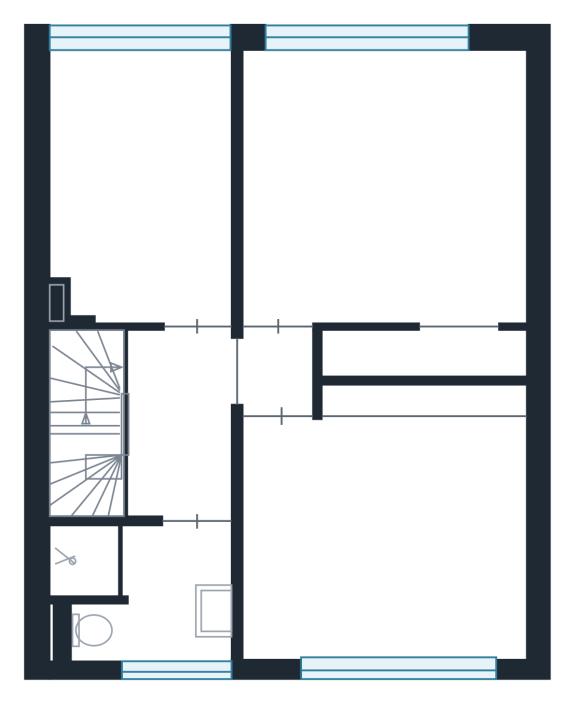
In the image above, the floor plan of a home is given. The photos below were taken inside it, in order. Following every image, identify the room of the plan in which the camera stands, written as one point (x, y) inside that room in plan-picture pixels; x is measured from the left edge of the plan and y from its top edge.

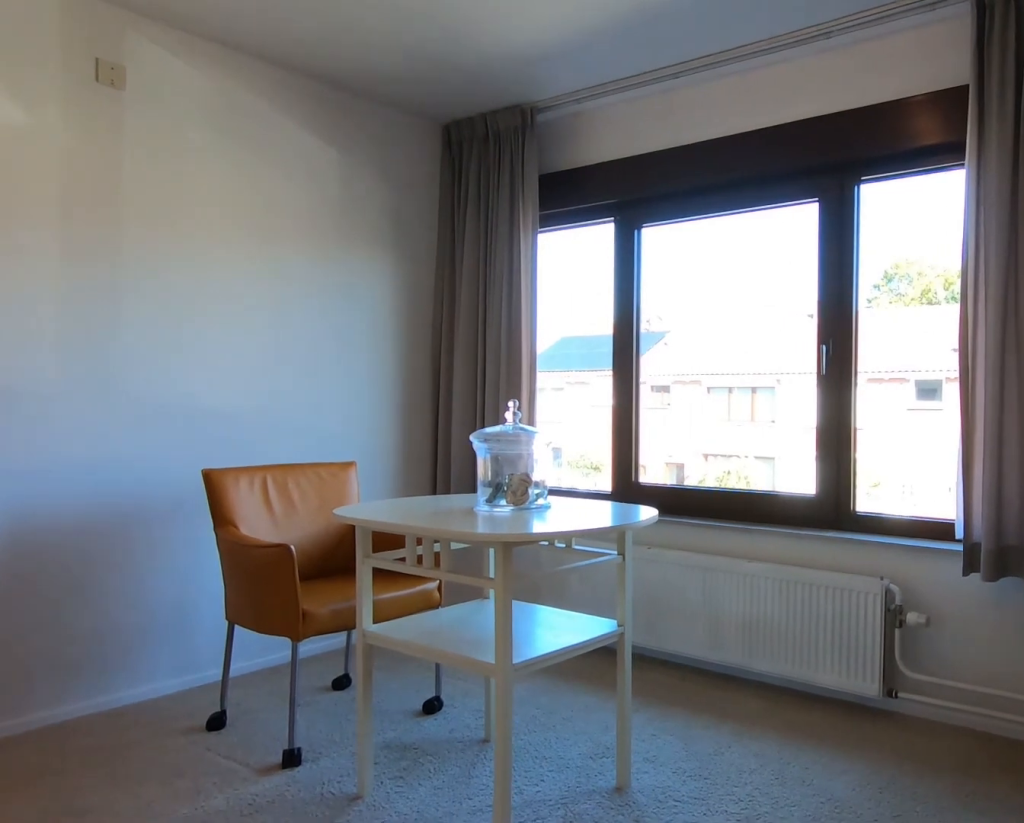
(383, 537)
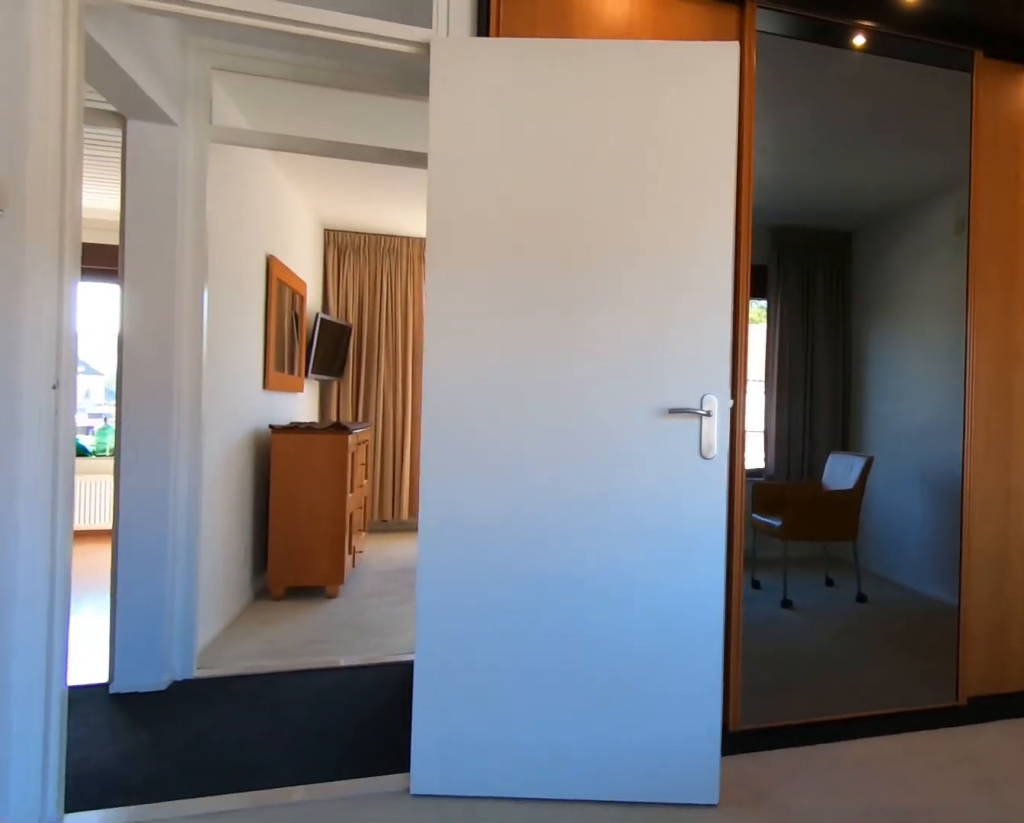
(383, 537)
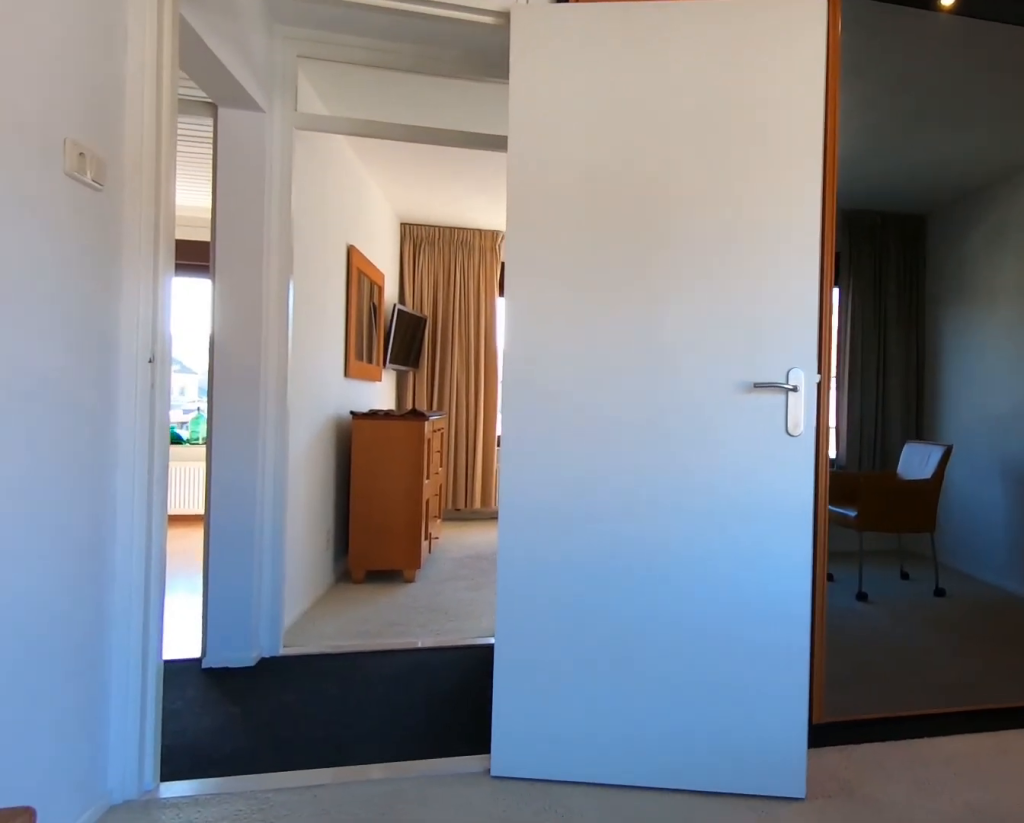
(383, 537)
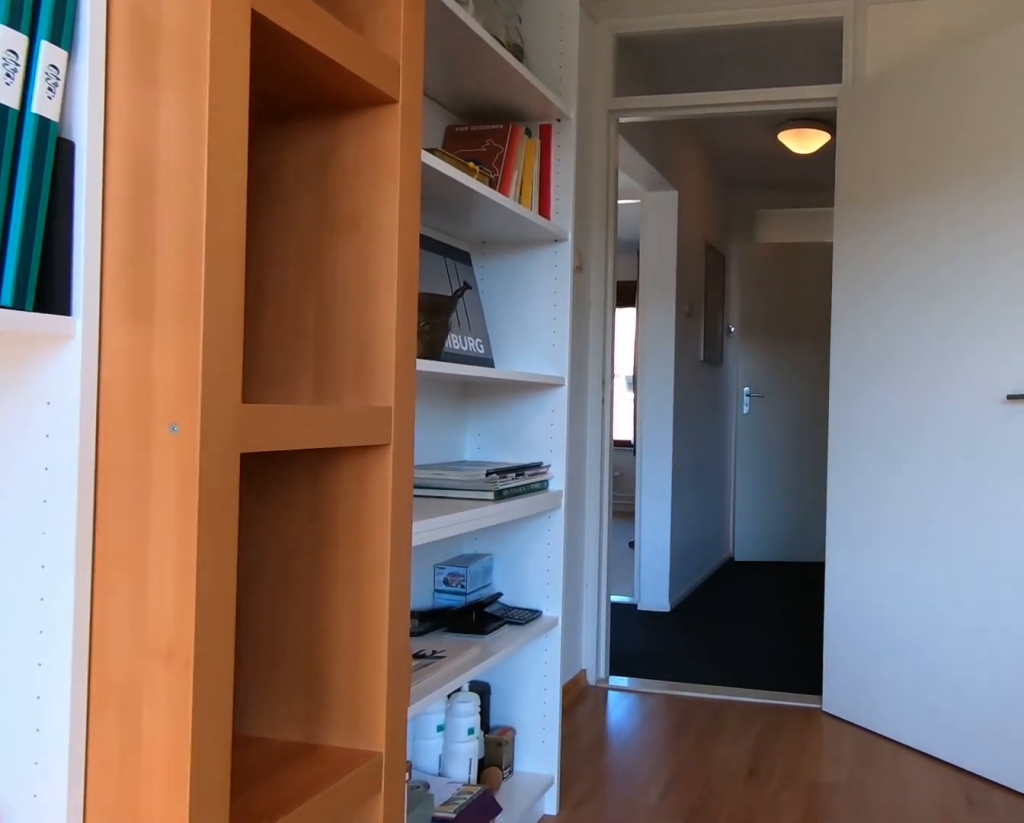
(143, 182)
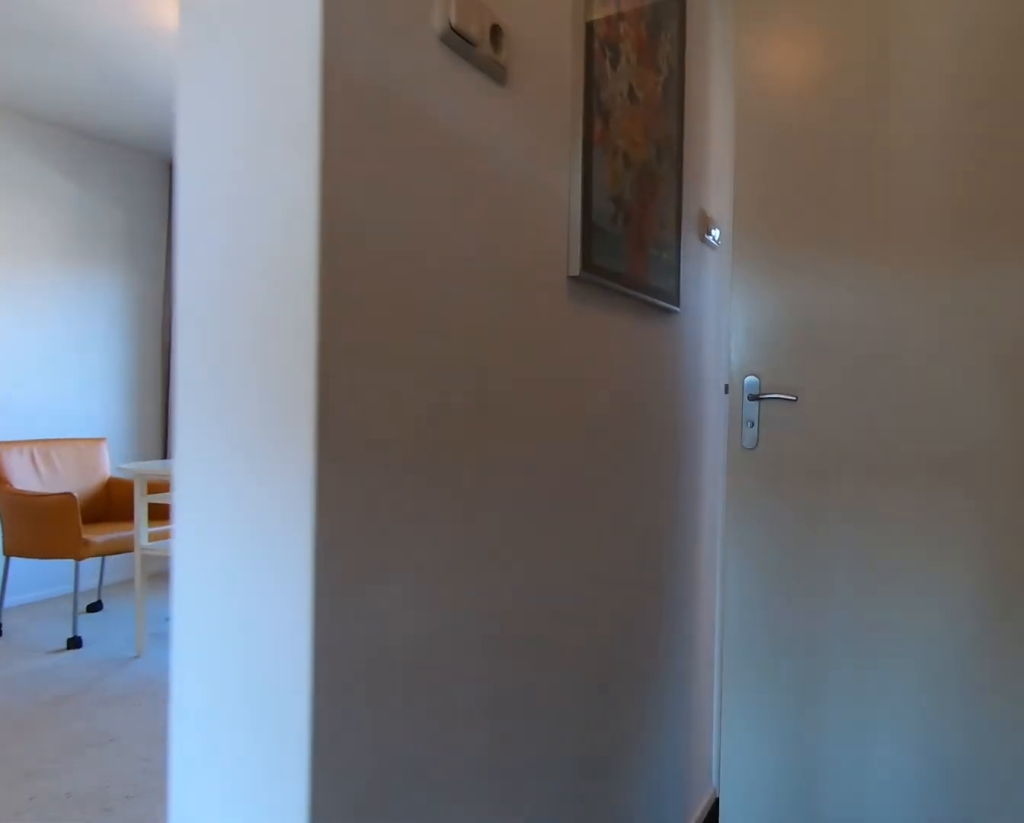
(203, 410)
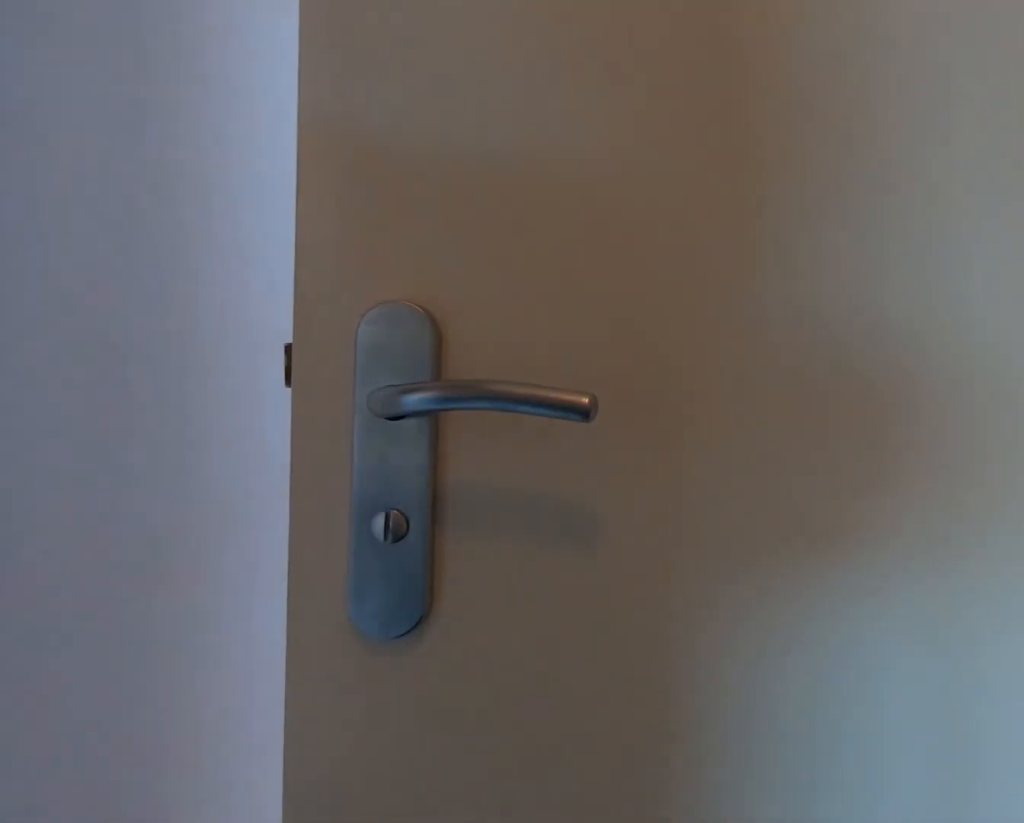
(203, 410)
